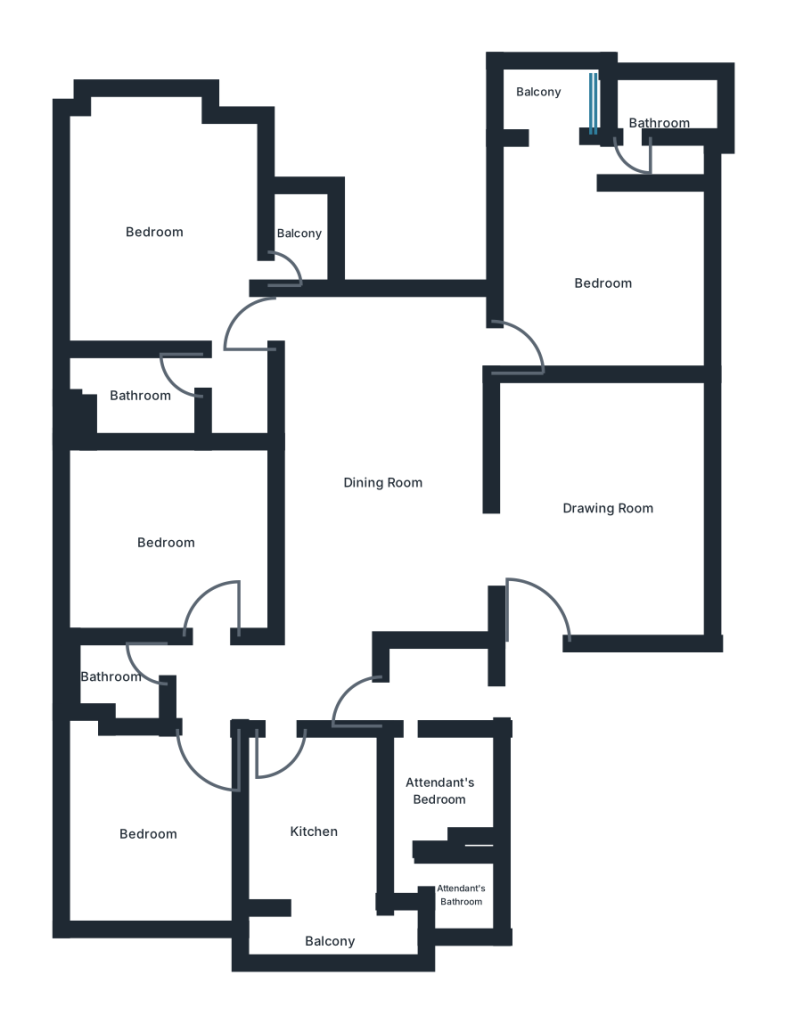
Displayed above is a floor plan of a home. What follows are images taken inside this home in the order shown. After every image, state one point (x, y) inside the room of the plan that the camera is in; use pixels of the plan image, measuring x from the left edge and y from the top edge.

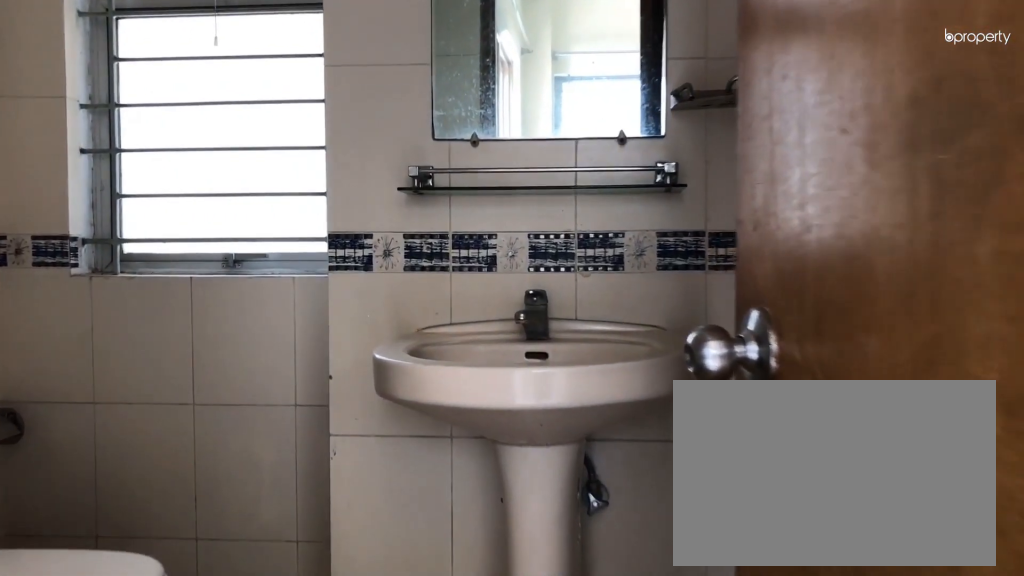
(659, 125)
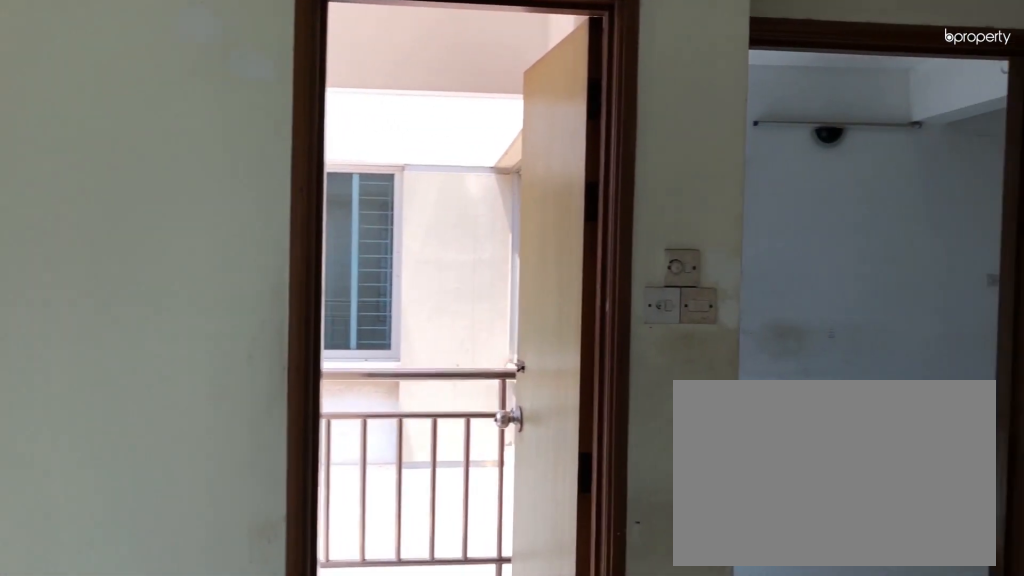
(150, 233)
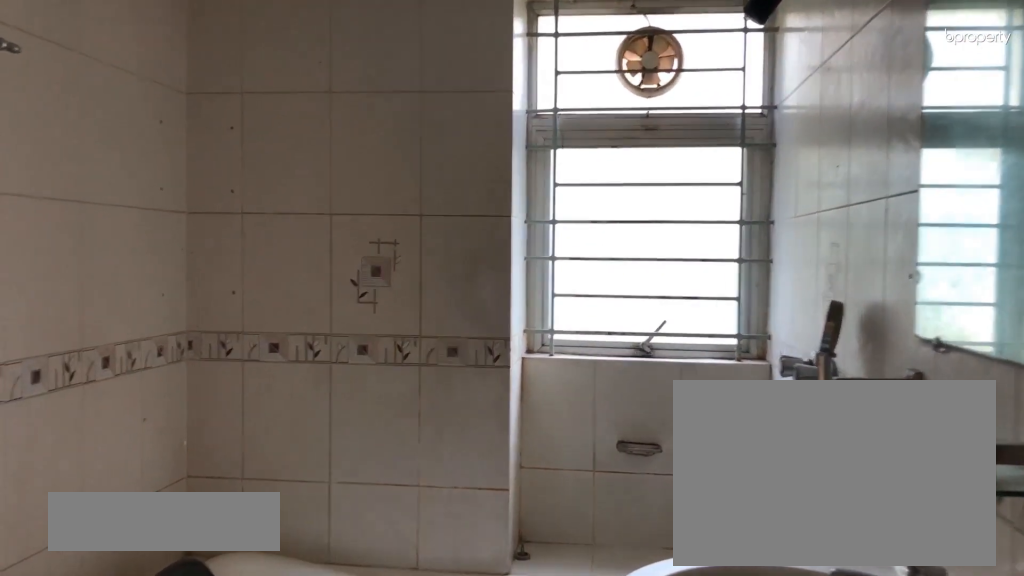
(138, 395)
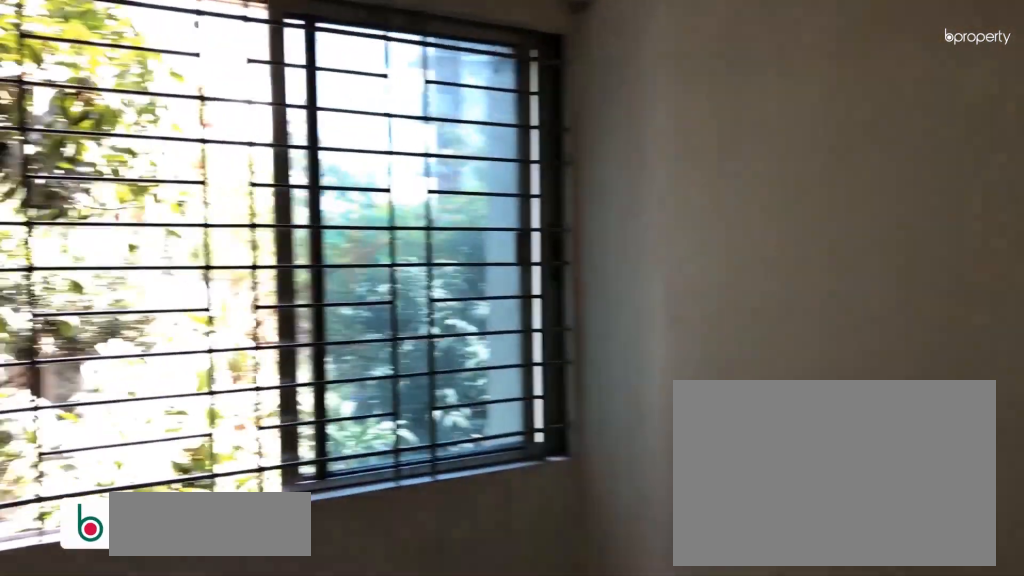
(165, 544)
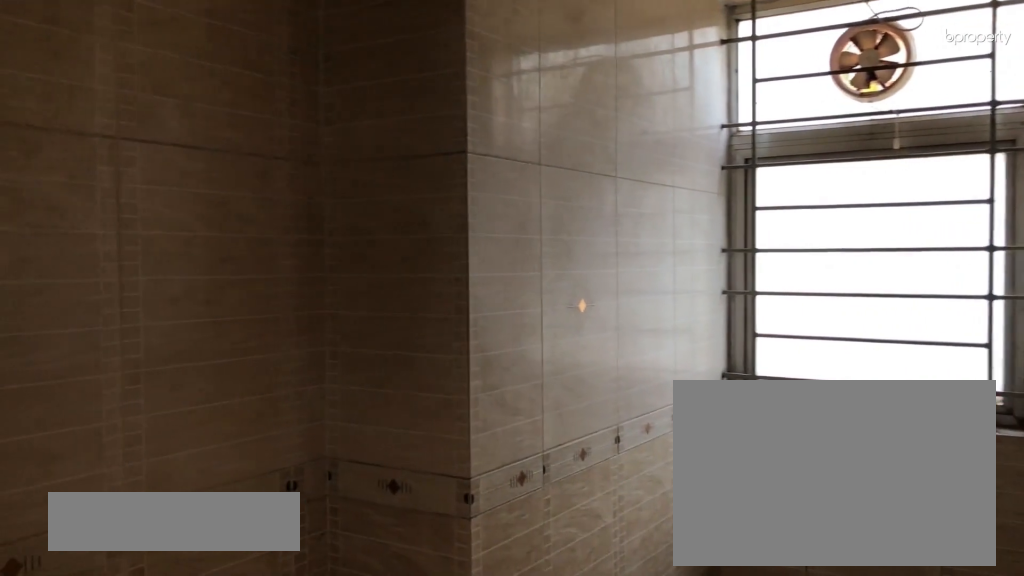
(107, 678)
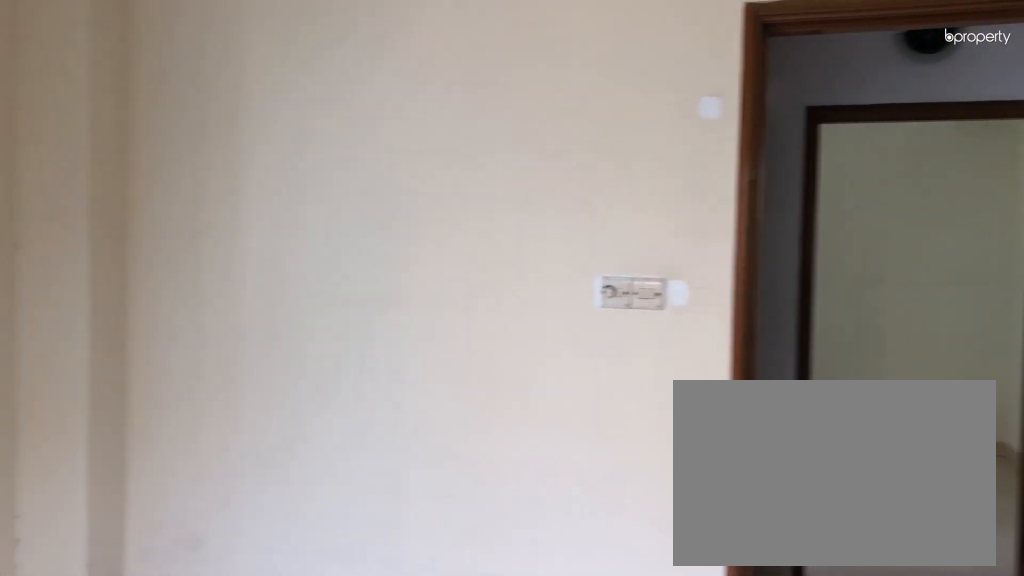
(146, 836)
